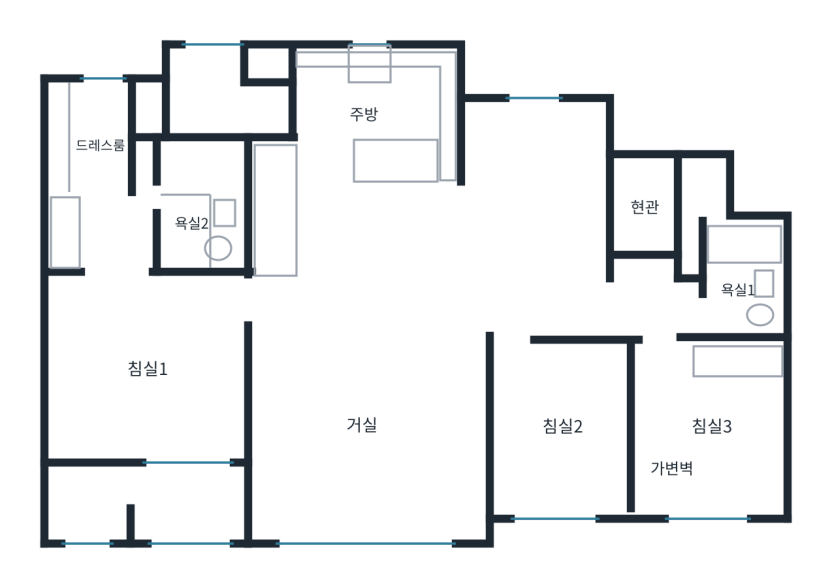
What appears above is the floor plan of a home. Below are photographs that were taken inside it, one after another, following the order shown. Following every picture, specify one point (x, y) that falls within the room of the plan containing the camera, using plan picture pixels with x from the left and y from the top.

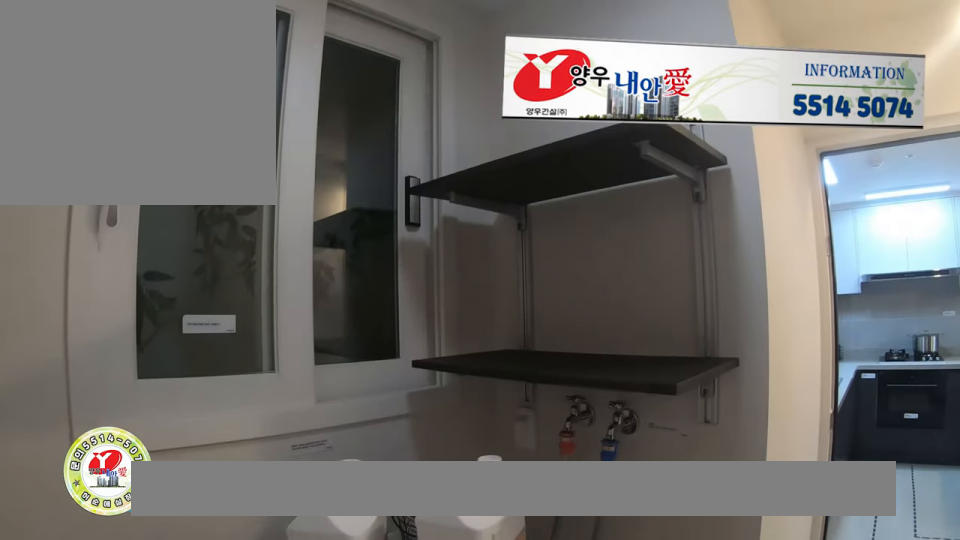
(249, 102)
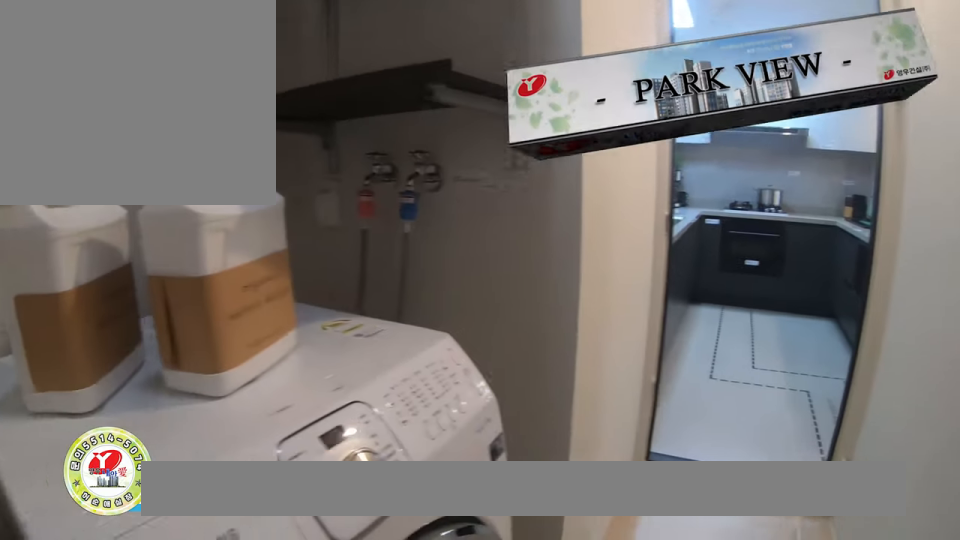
(245, 109)
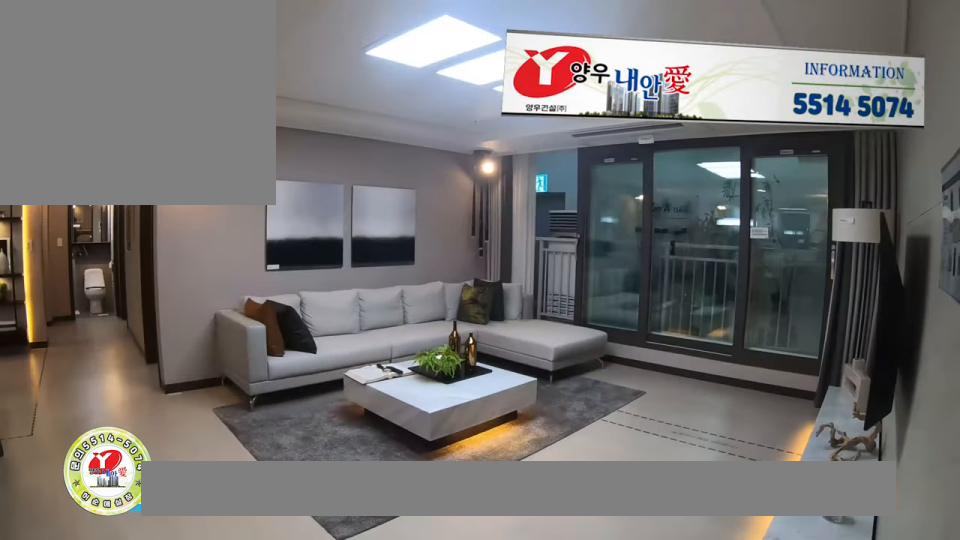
(328, 235)
